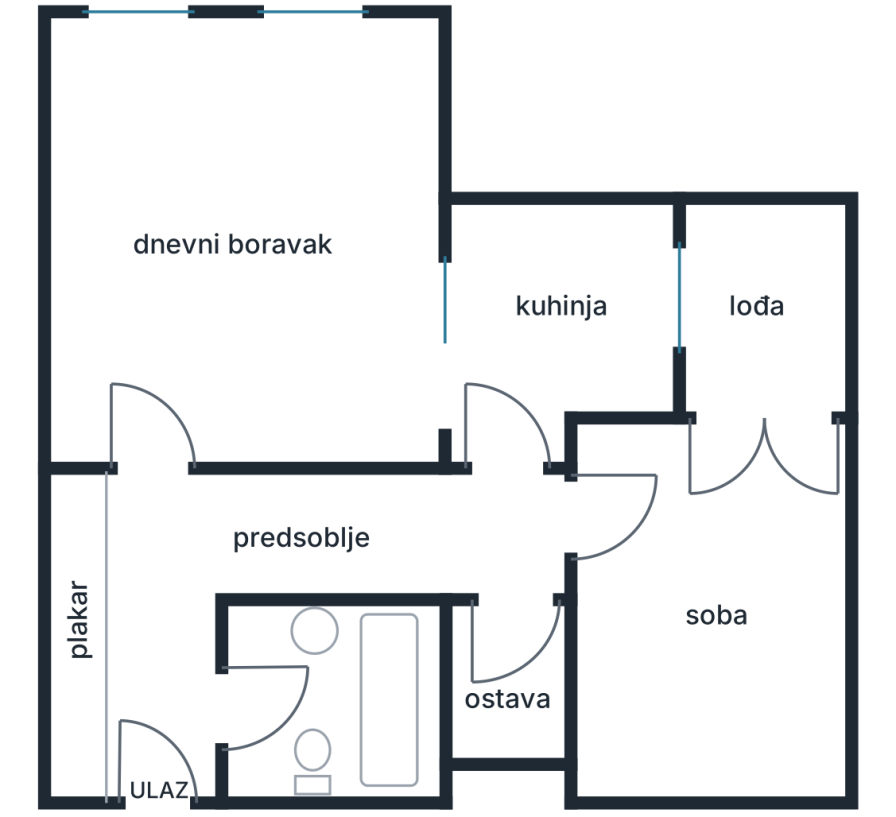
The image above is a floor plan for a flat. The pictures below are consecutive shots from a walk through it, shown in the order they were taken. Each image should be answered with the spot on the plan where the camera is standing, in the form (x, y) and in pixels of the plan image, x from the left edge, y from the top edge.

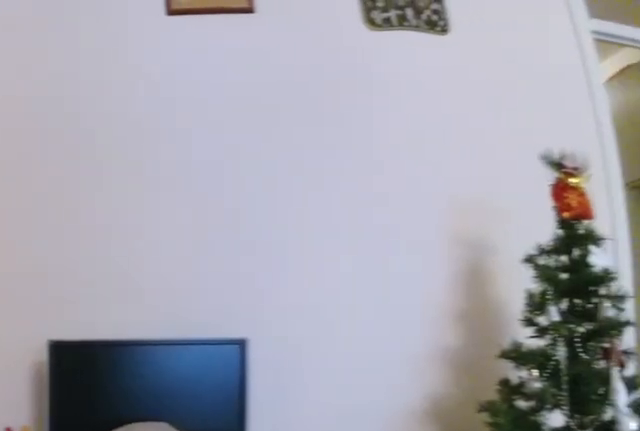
(395, 322)
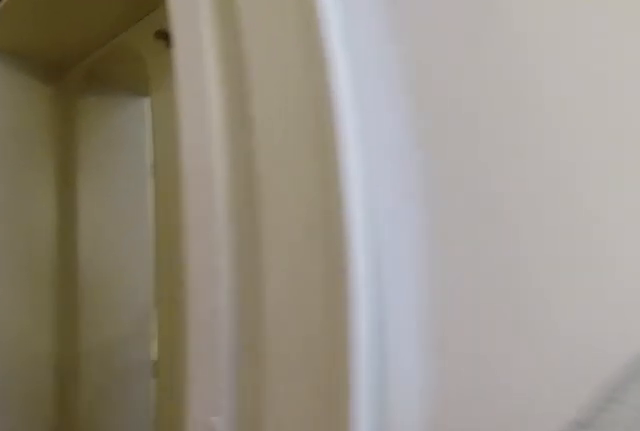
(163, 410)
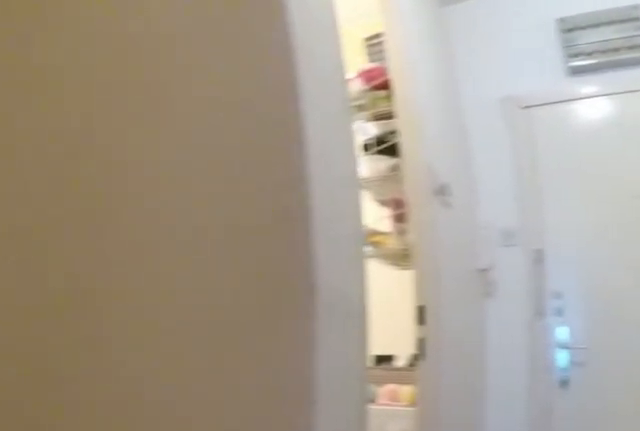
(110, 502)
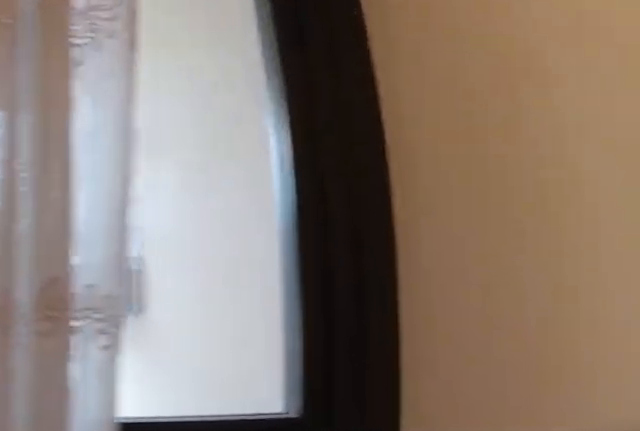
(808, 527)
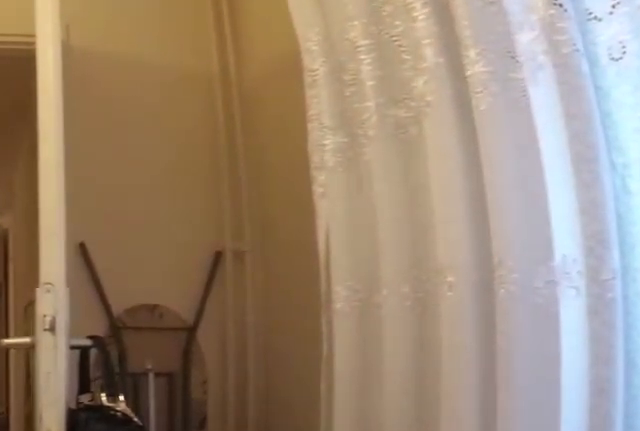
(825, 506)
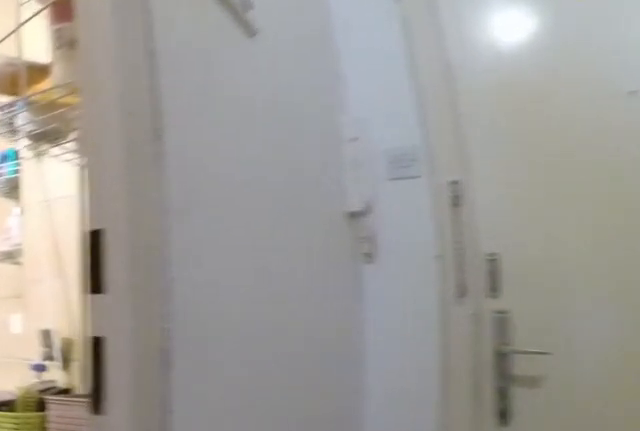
(153, 698)
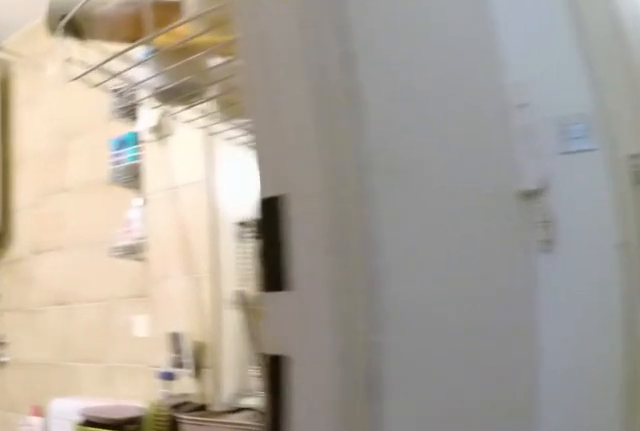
(155, 702)
